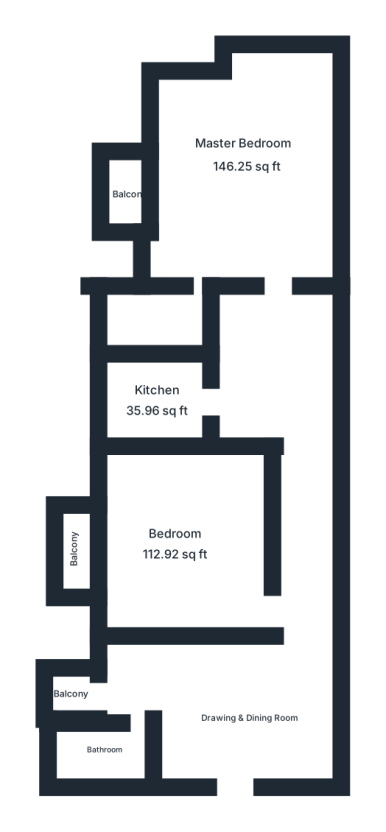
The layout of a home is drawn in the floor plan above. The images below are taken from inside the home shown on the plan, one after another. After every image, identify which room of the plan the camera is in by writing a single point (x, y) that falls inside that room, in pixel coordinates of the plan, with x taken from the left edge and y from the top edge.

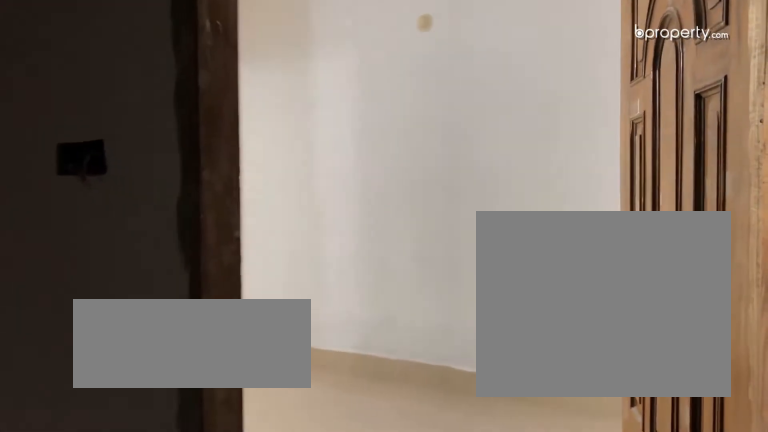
(242, 717)
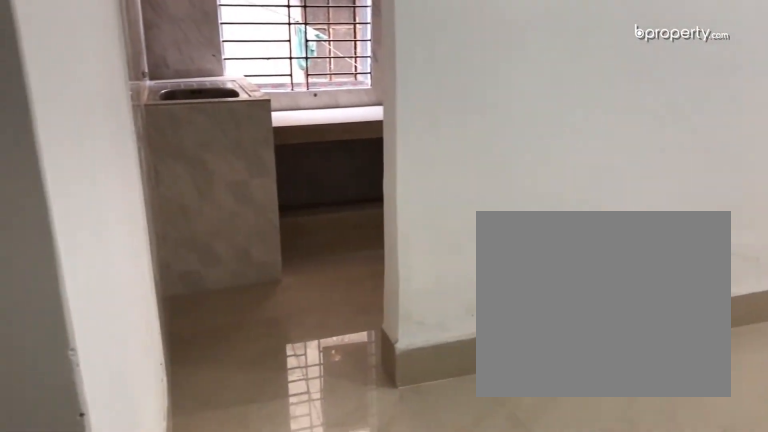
(280, 389)
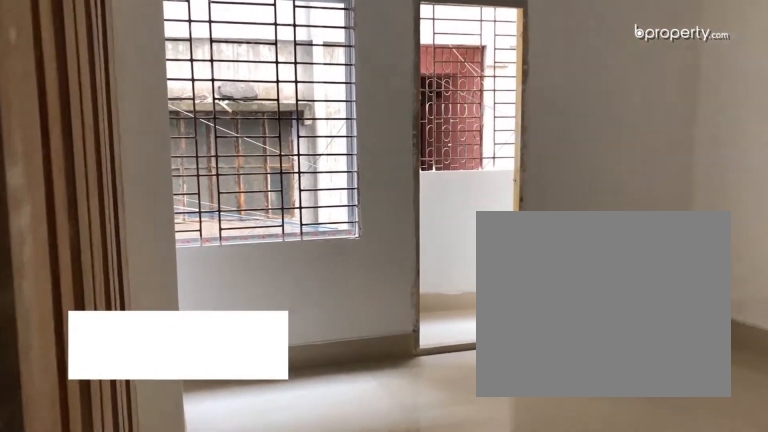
(178, 544)
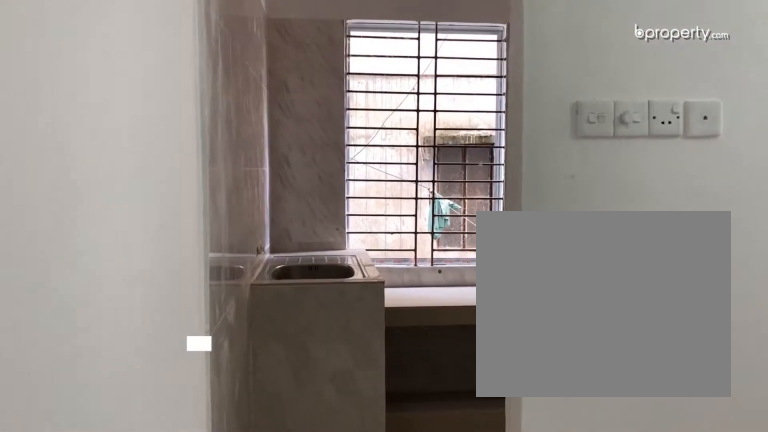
(158, 399)
